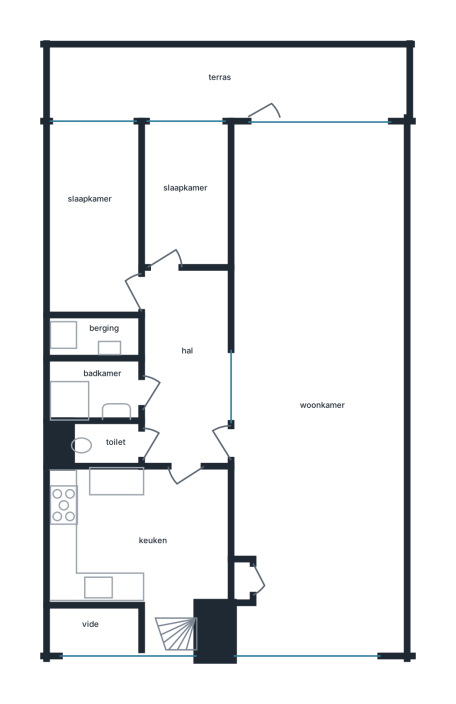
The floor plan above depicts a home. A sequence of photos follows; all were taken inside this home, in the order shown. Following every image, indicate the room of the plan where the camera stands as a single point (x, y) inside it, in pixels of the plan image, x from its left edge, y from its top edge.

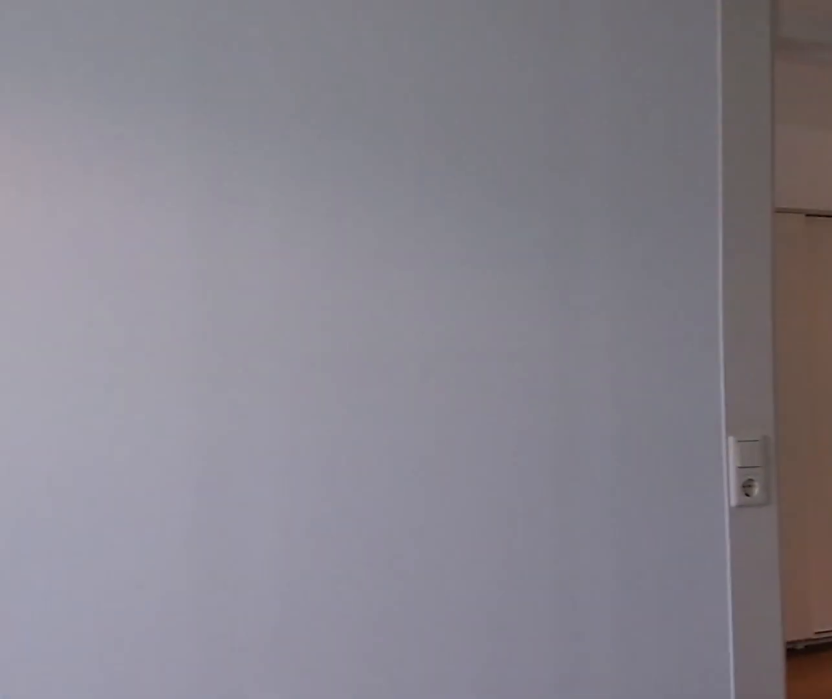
(96, 220)
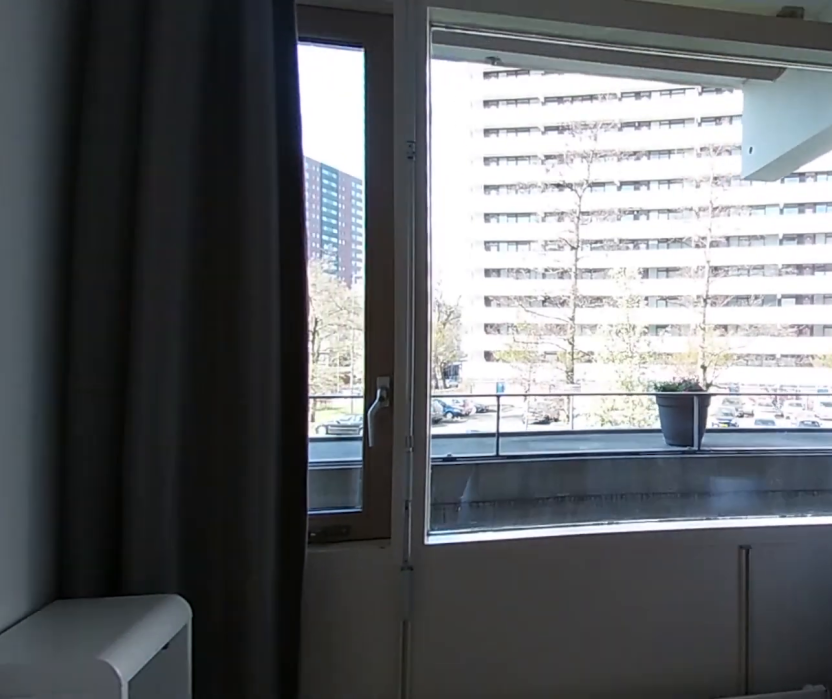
(185, 196)
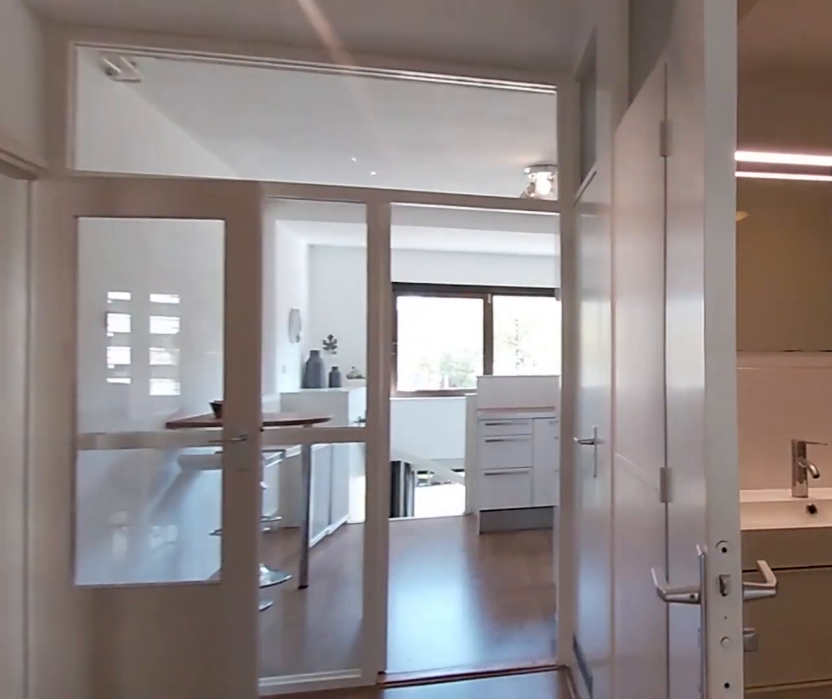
(186, 367)
